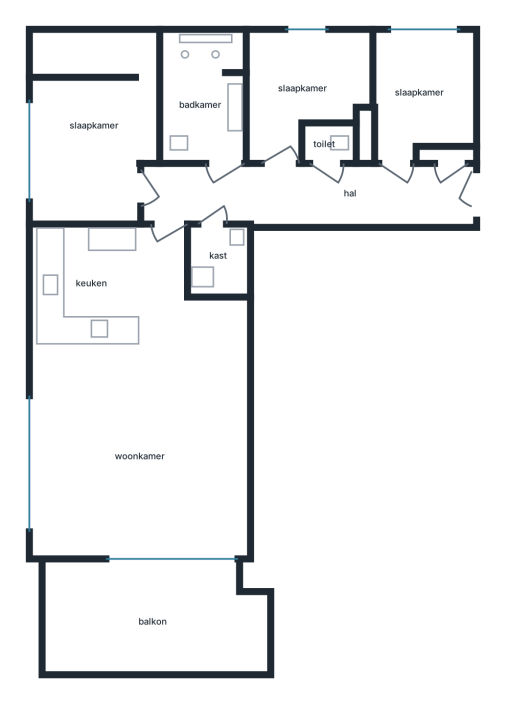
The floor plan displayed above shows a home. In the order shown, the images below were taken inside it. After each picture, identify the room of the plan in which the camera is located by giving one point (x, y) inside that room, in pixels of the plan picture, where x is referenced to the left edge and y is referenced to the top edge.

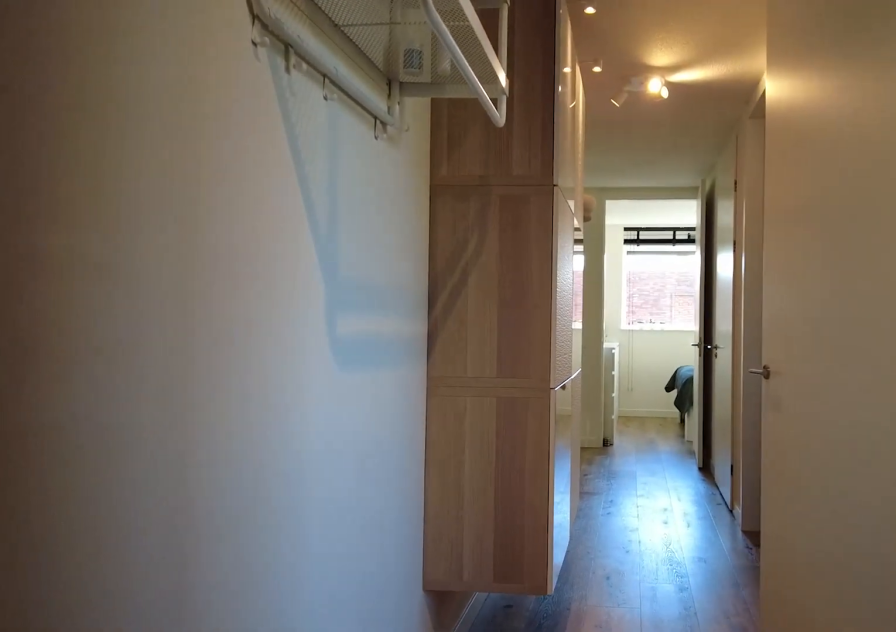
(305, 193)
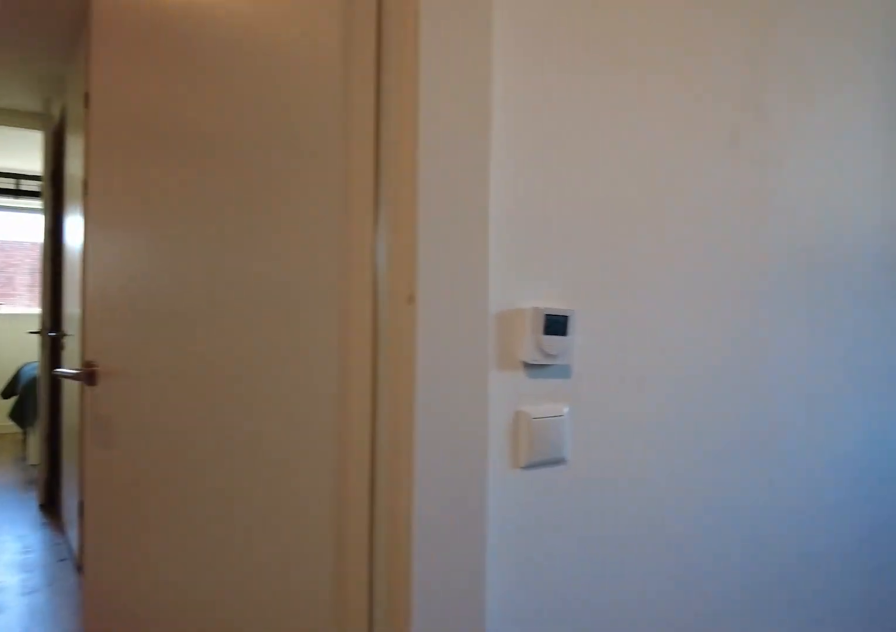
(305, 193)
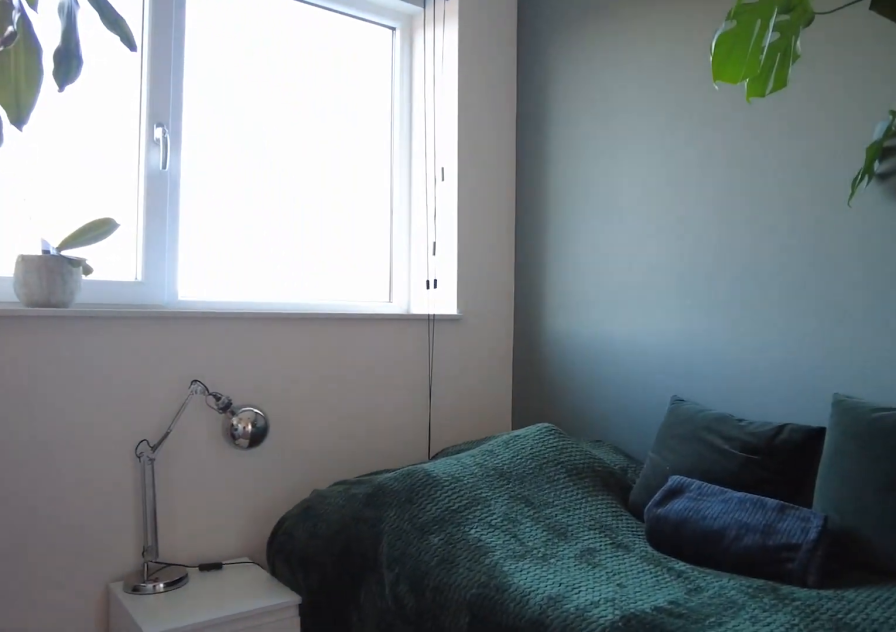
(417, 97)
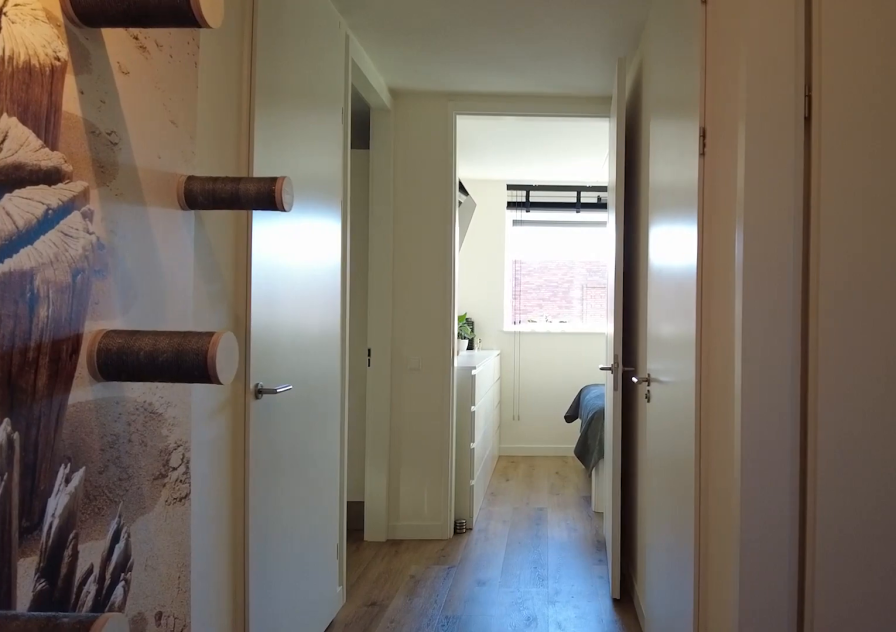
(305, 193)
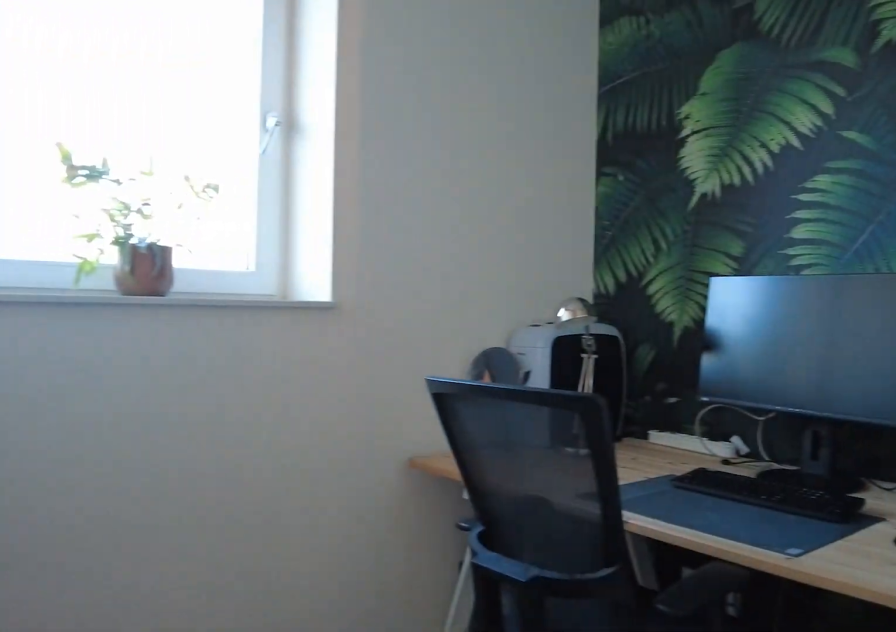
(302, 88)
